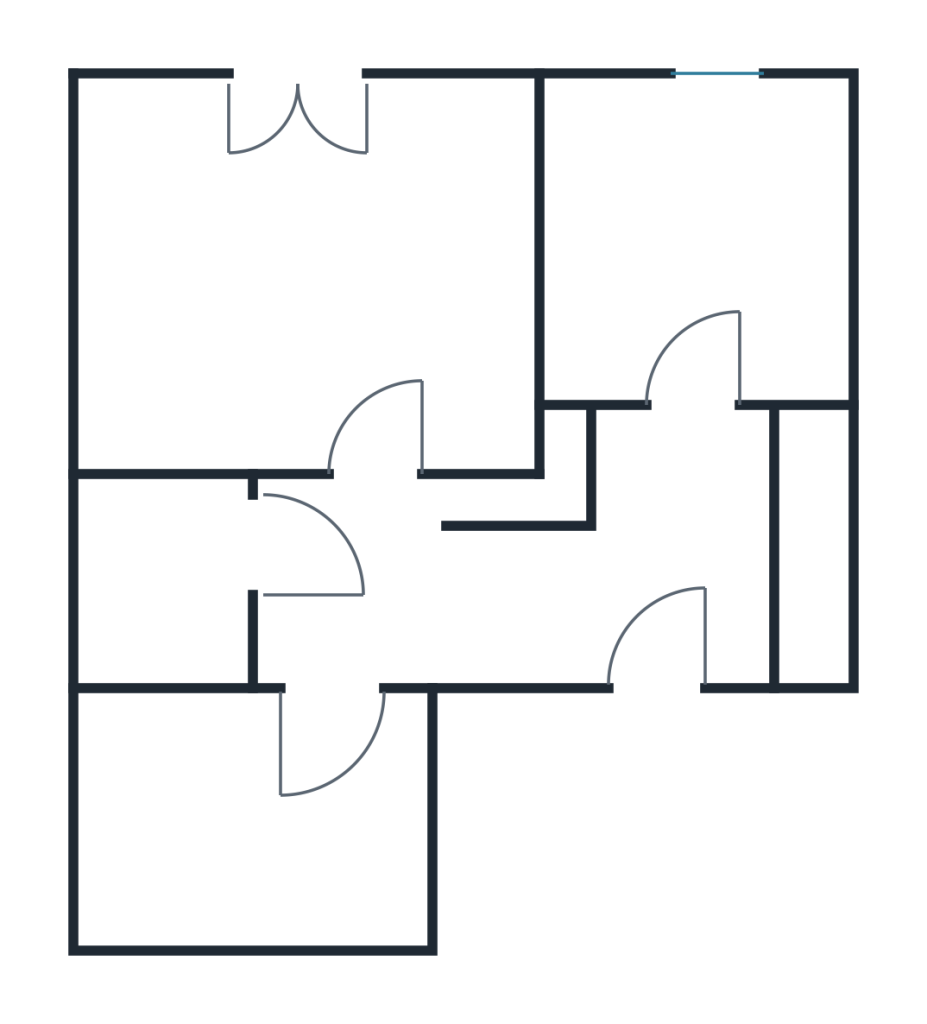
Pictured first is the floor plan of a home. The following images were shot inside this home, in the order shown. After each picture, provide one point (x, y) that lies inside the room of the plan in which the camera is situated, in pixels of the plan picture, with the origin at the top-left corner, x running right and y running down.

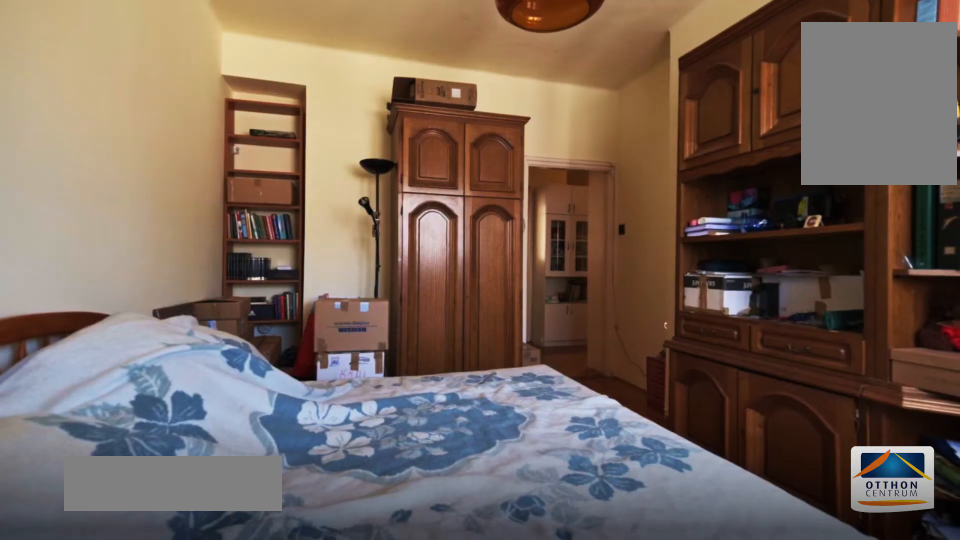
(239, 834)
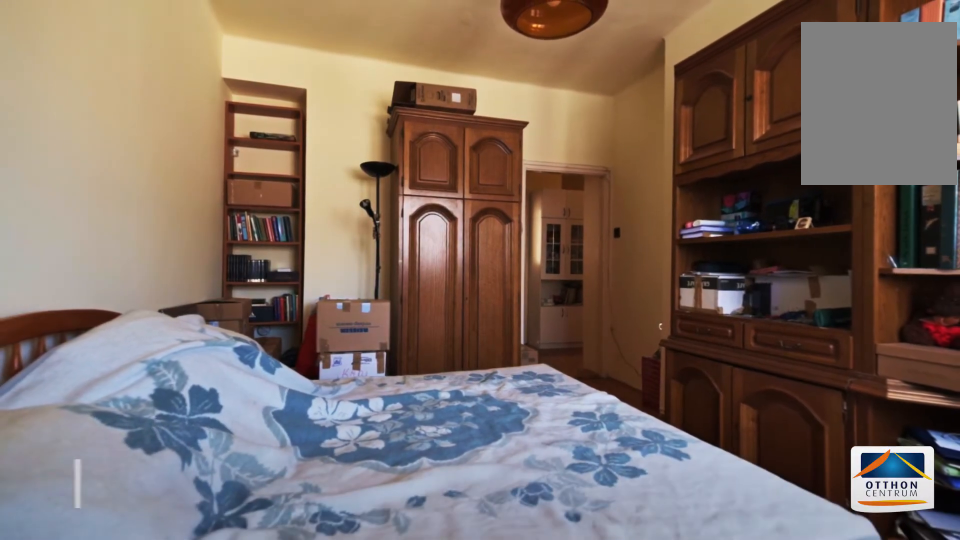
(240, 834)
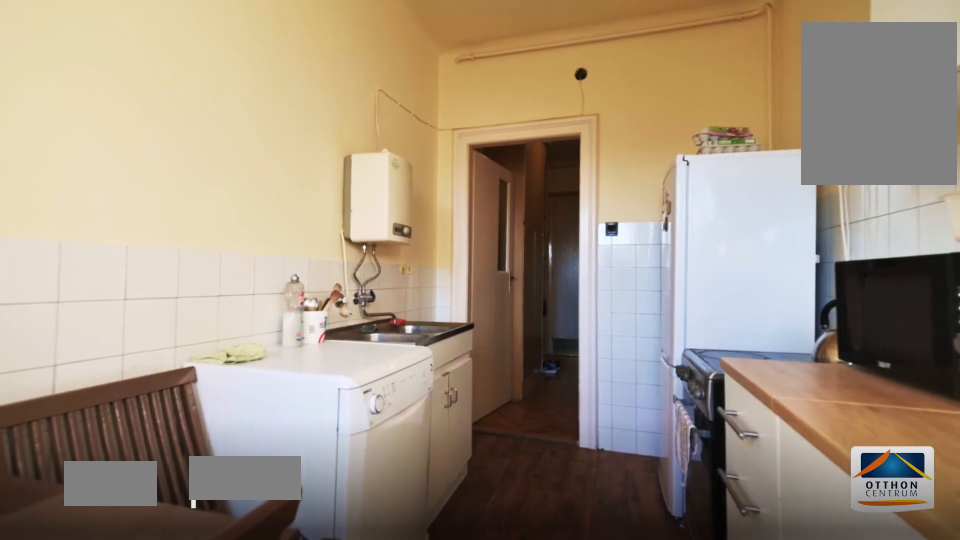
(704, 218)
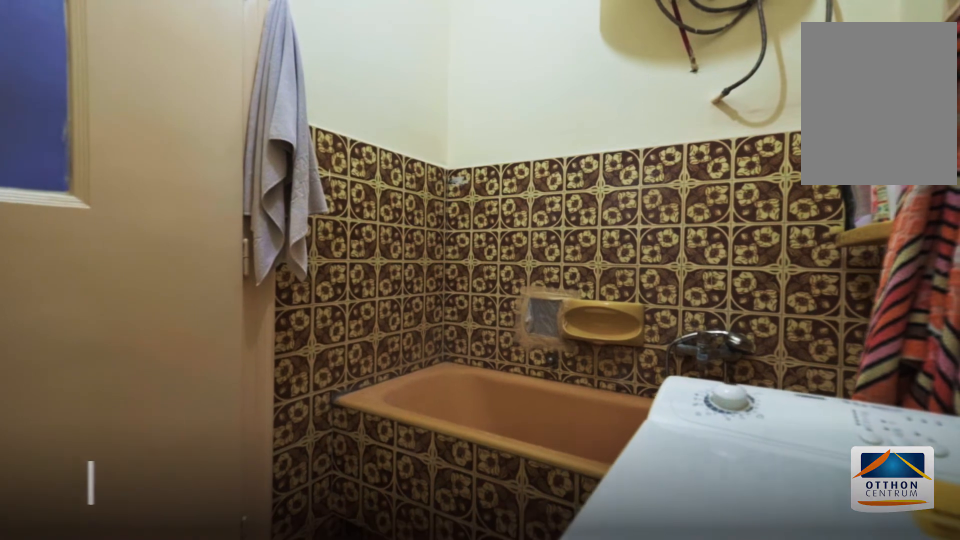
(173, 563)
